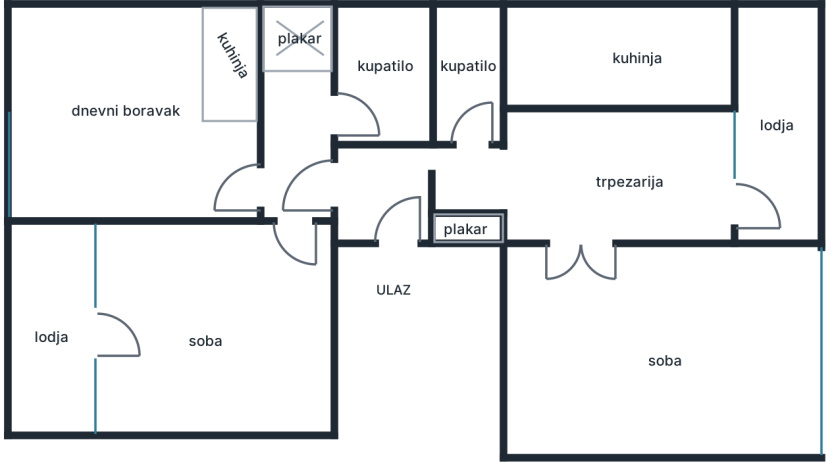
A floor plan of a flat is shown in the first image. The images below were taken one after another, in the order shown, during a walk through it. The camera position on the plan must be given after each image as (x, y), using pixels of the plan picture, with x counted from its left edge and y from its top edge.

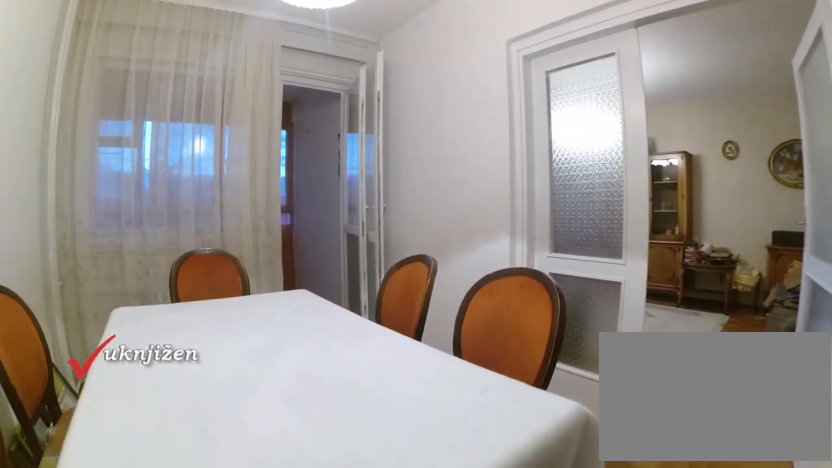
(536, 138)
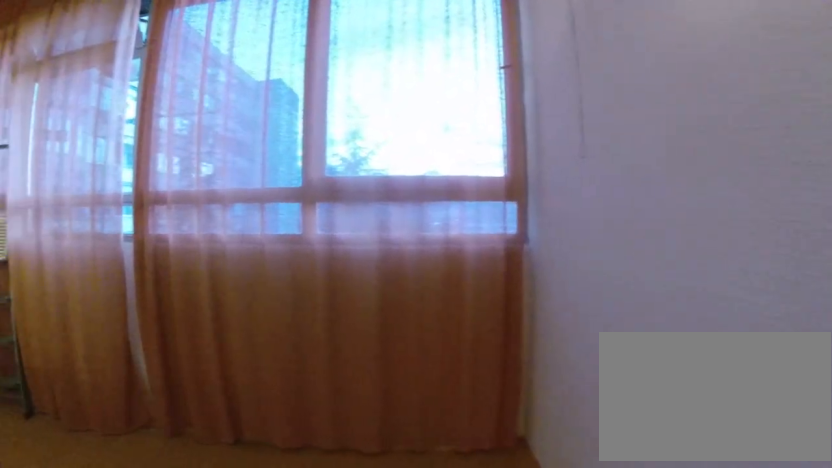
(709, 212)
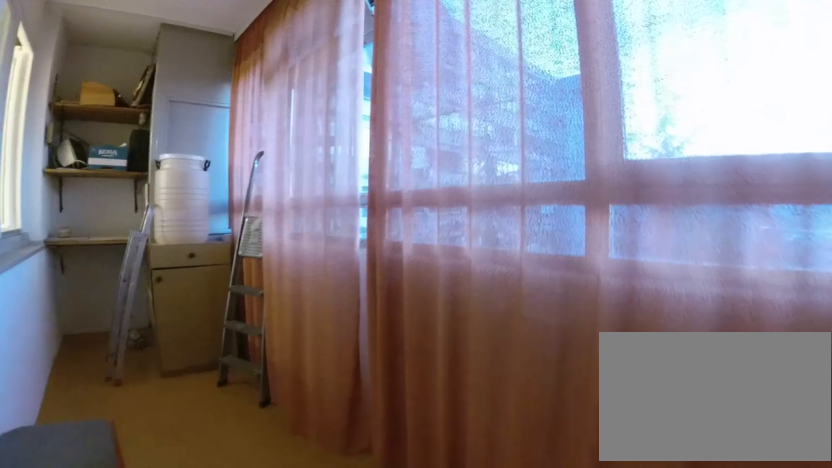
(757, 218)
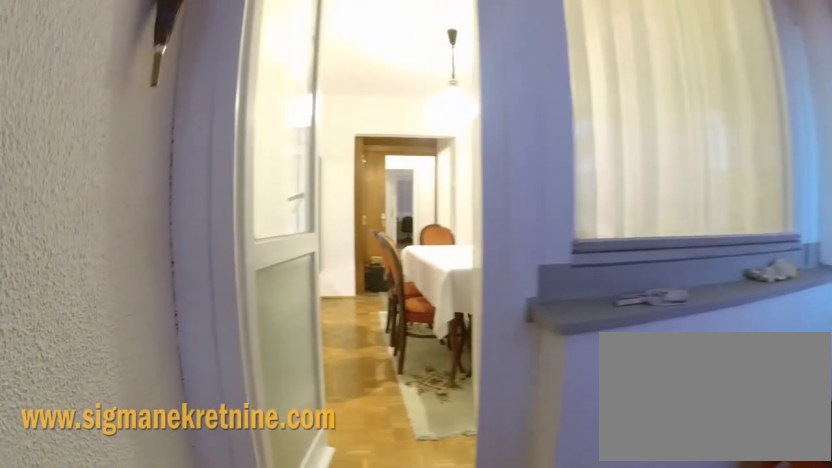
(819, 215)
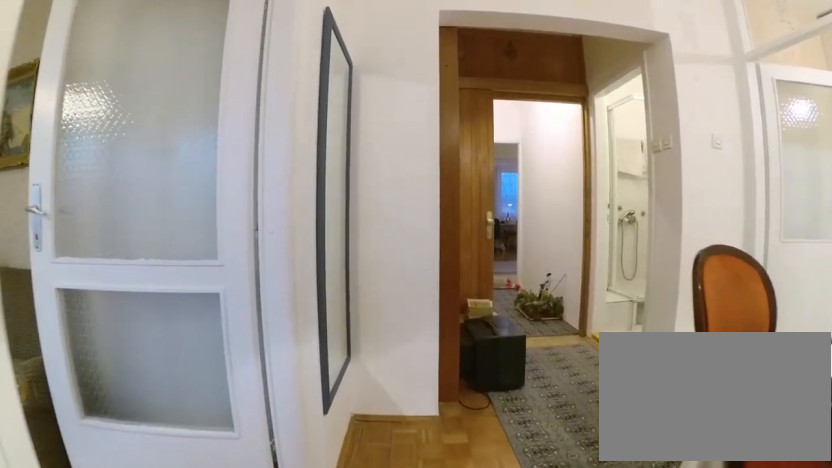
(629, 213)
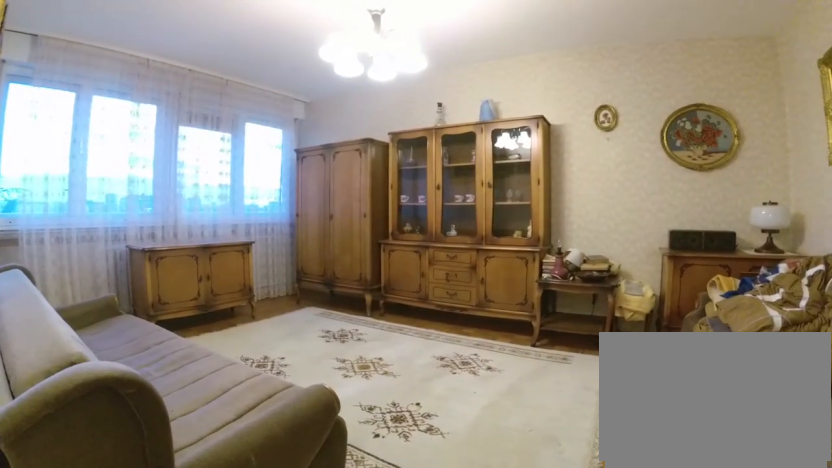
(540, 241)
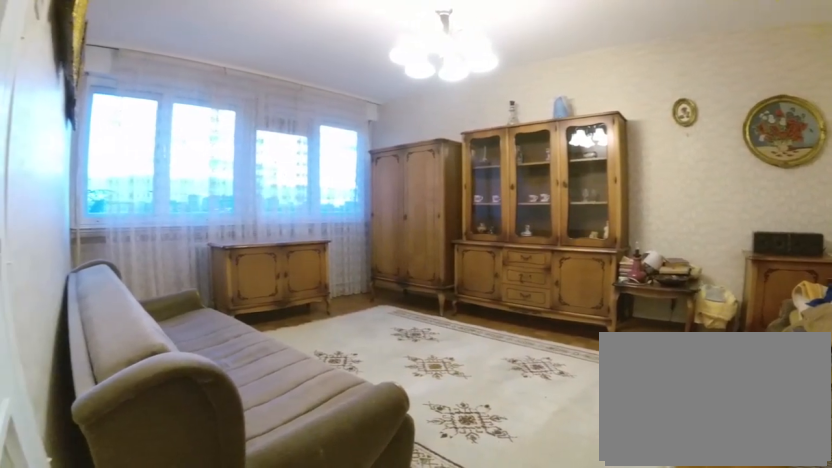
(540, 241)
